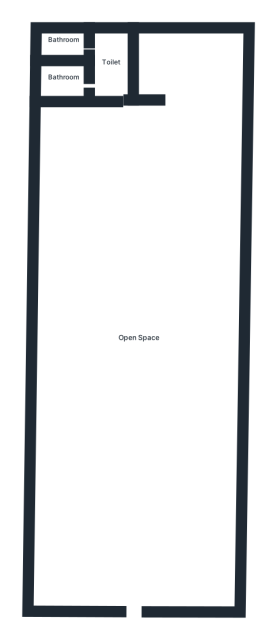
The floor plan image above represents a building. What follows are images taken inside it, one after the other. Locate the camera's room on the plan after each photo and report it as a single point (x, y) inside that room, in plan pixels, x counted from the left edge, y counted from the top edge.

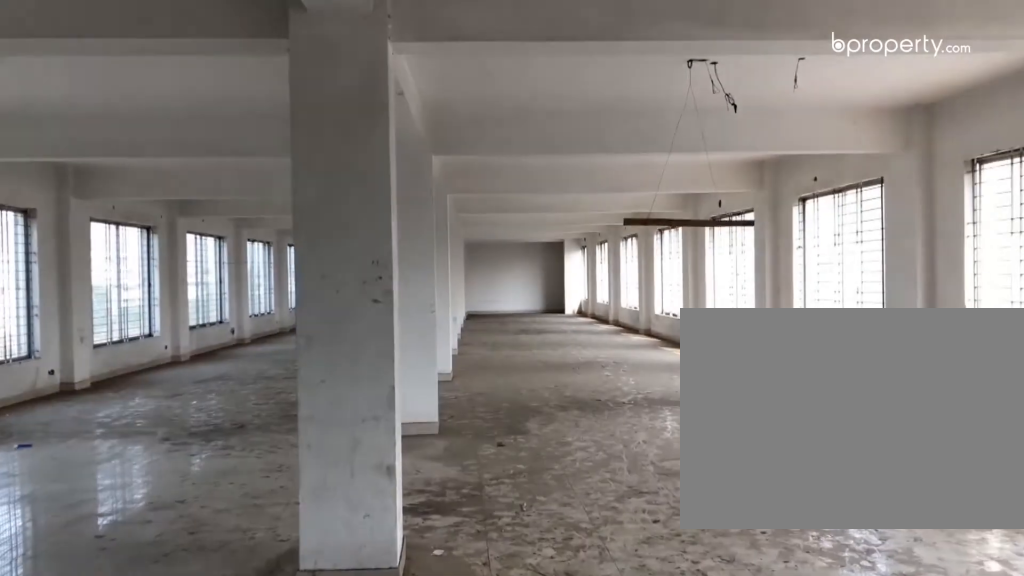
(138, 602)
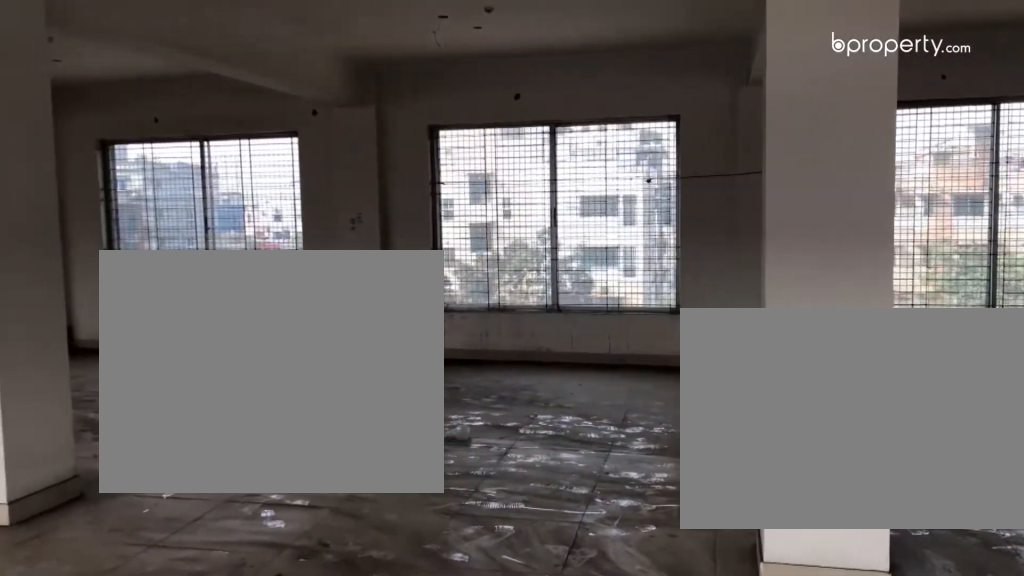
(135, 308)
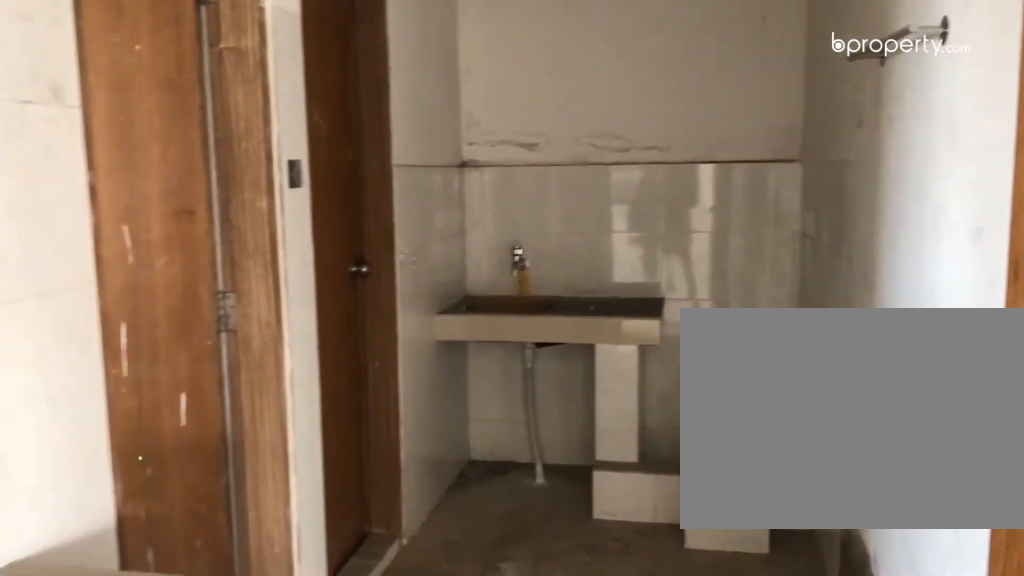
(114, 74)
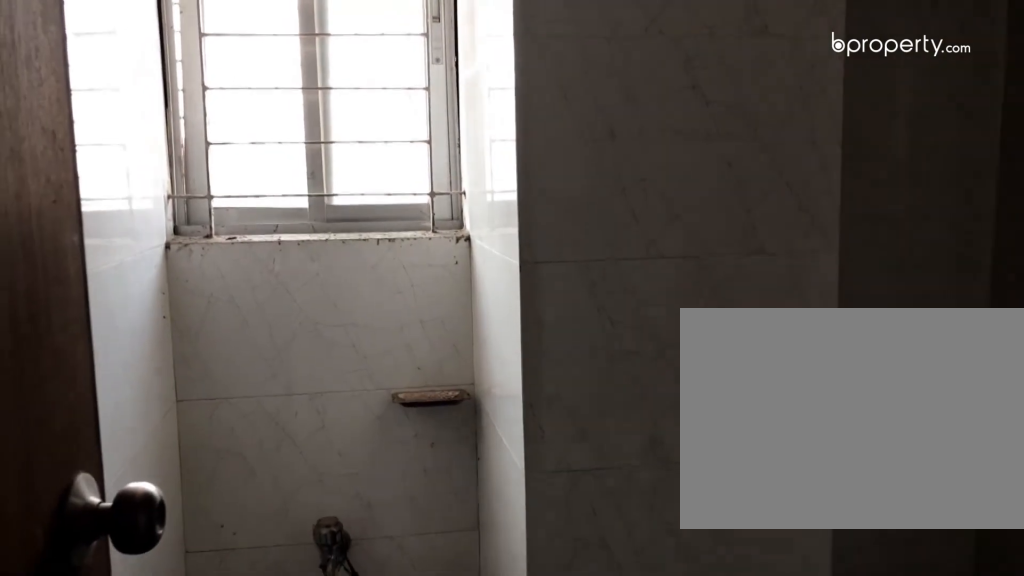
(58, 49)
